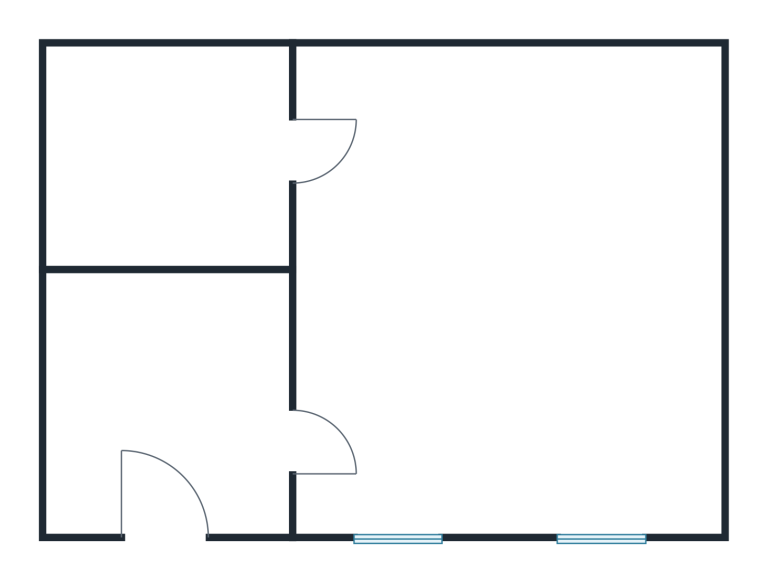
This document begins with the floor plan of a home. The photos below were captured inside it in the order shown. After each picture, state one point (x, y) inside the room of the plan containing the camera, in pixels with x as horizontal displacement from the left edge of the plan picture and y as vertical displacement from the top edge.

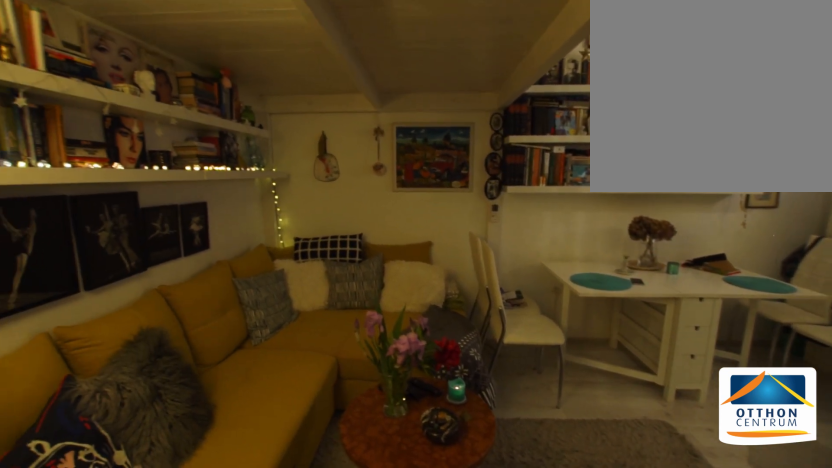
(519, 380)
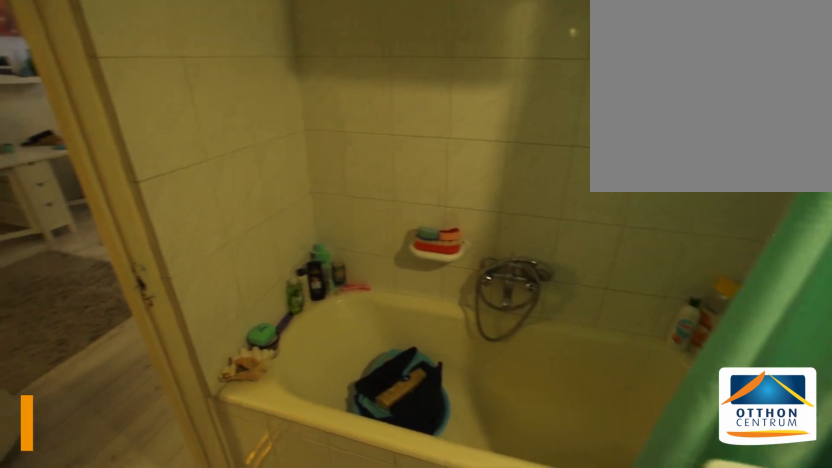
(175, 161)
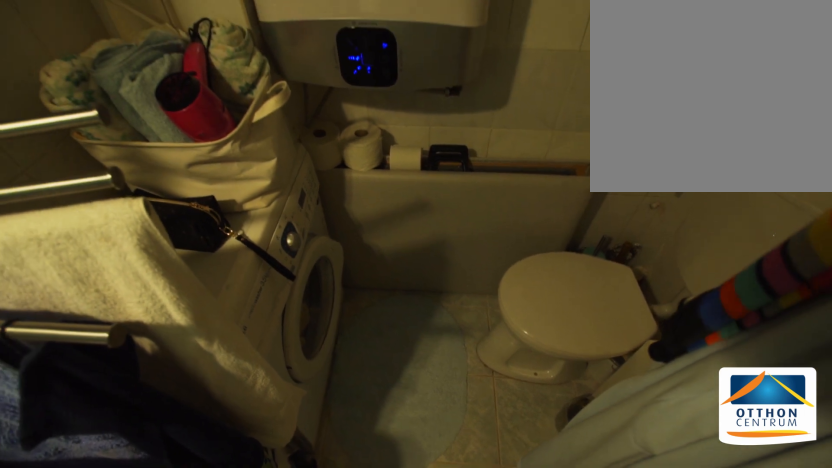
(175, 162)
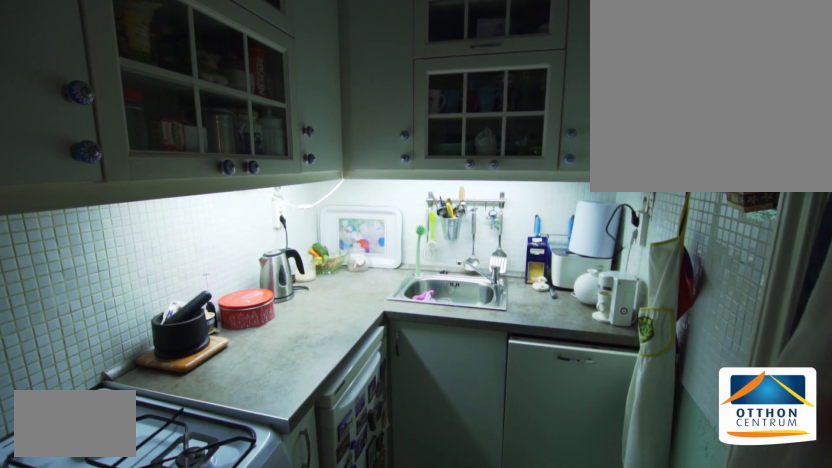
(171, 403)
